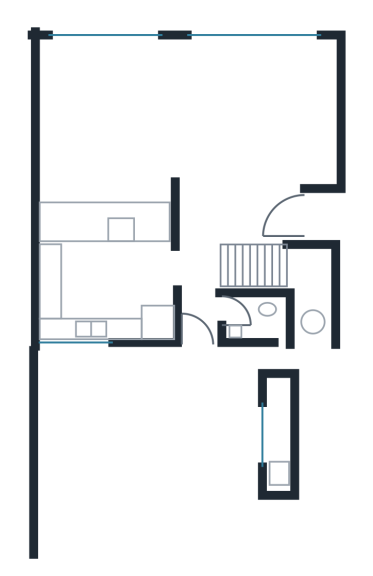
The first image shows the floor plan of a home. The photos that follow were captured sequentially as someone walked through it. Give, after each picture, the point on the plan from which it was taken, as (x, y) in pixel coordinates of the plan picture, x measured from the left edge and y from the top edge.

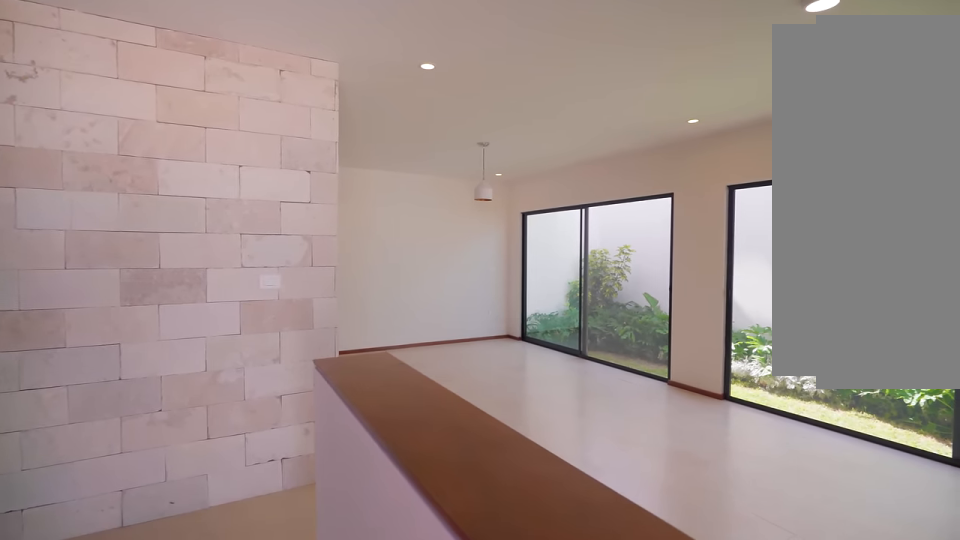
(278, 222)
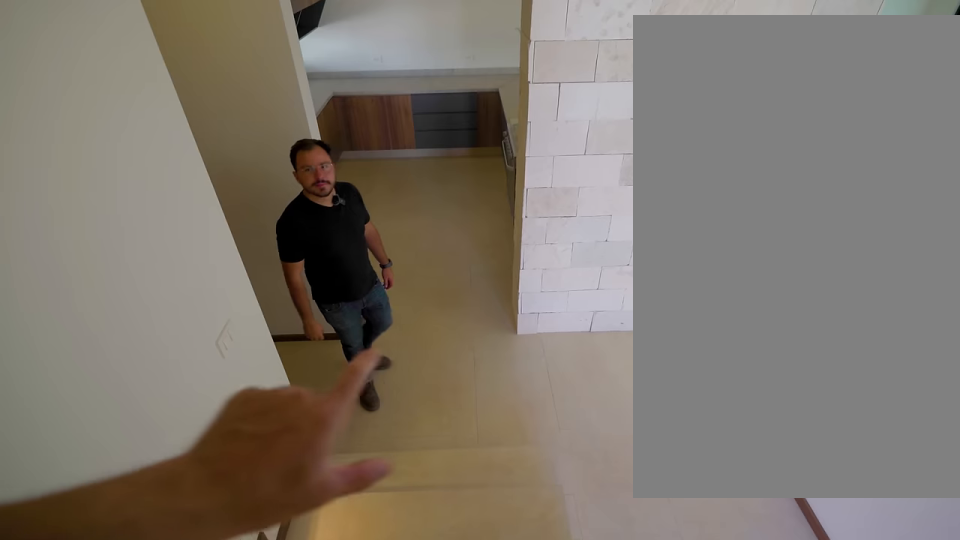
(235, 265)
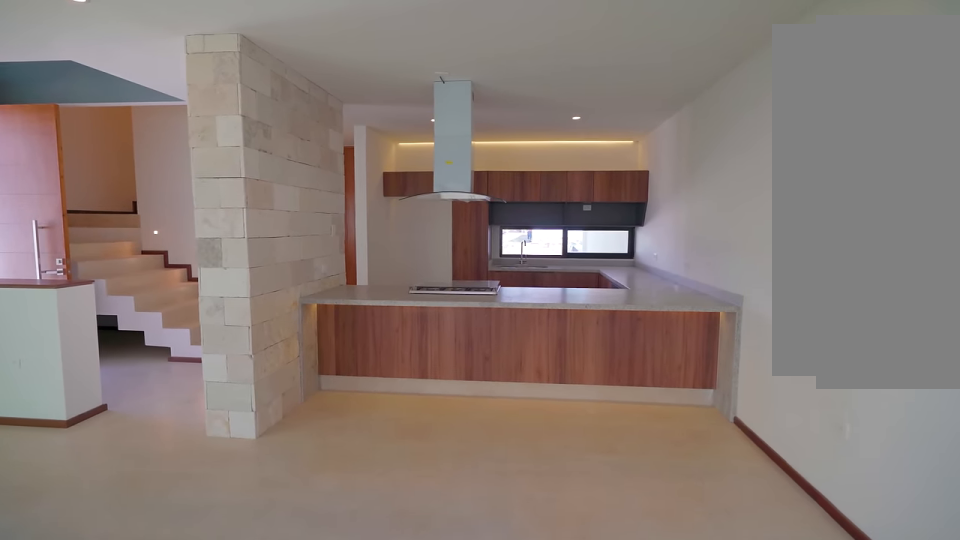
(161, 92)
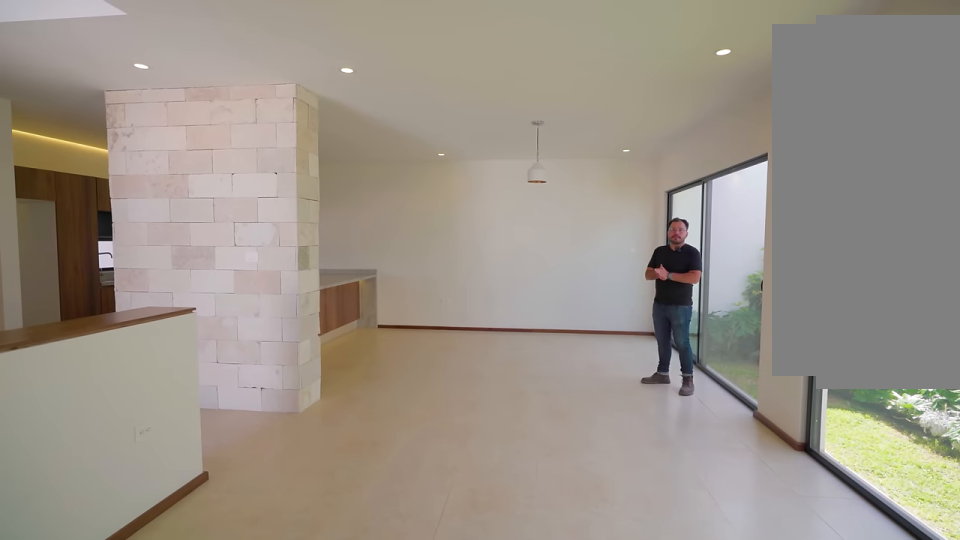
(301, 120)
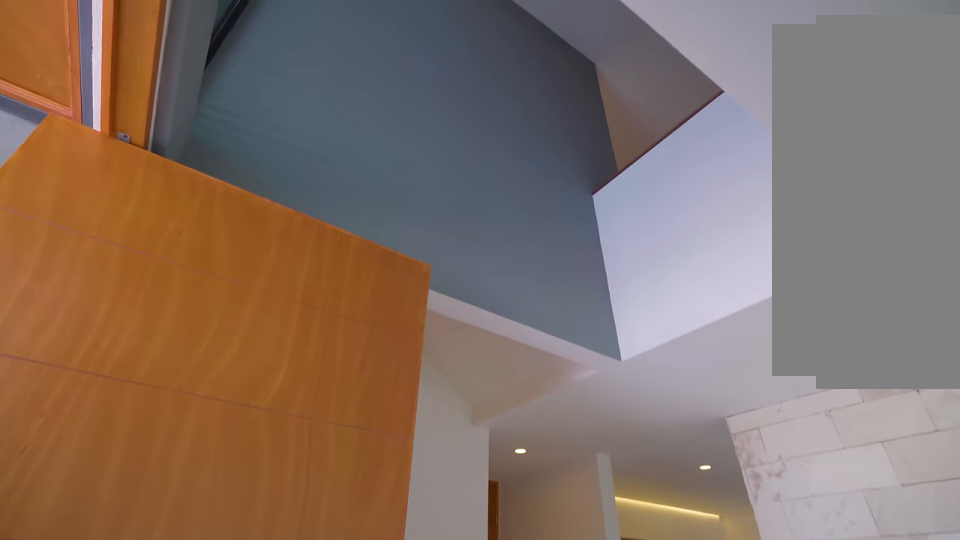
(253, 160)
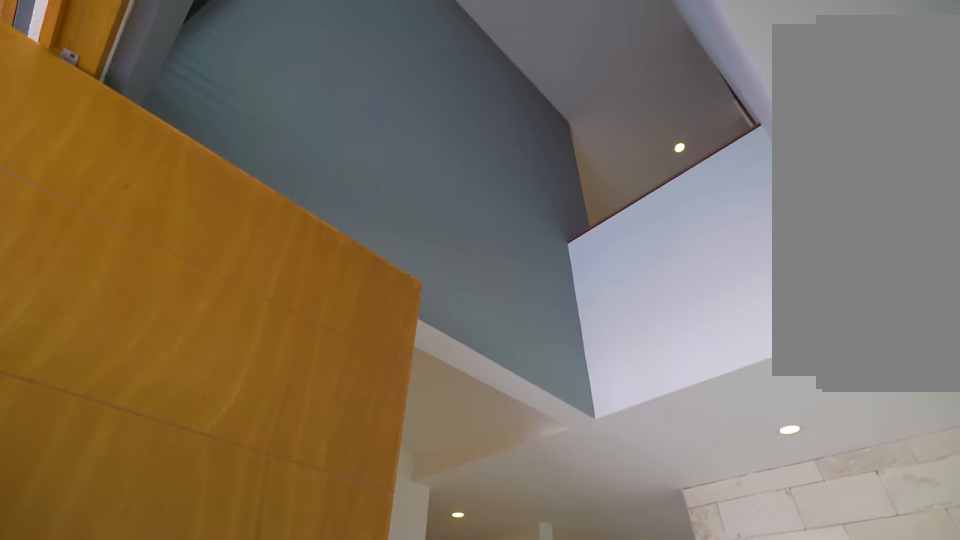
(248, 165)
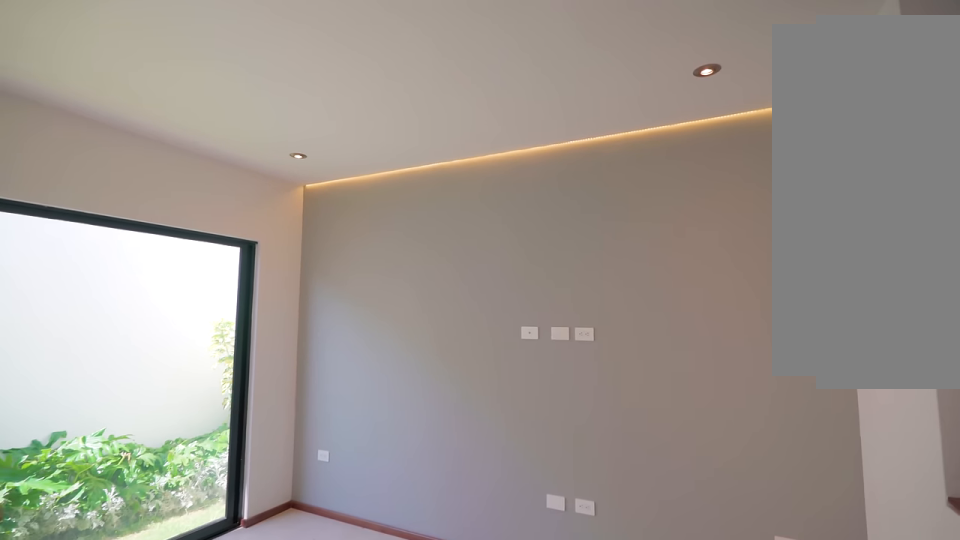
(213, 173)
